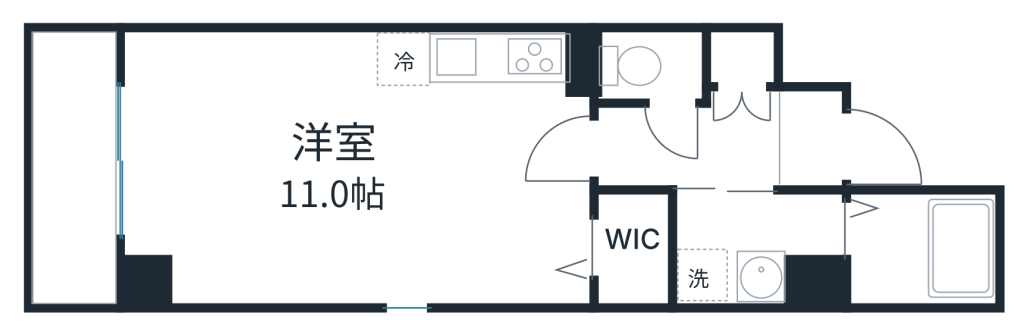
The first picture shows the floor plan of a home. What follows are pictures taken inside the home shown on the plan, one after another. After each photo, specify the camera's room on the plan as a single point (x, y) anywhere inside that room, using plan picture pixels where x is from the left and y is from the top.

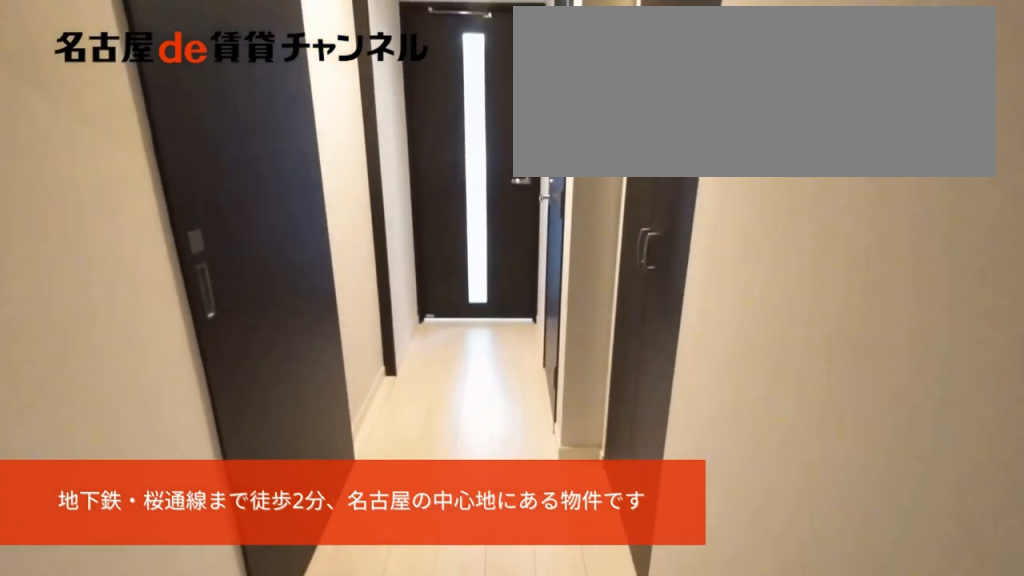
(811, 140)
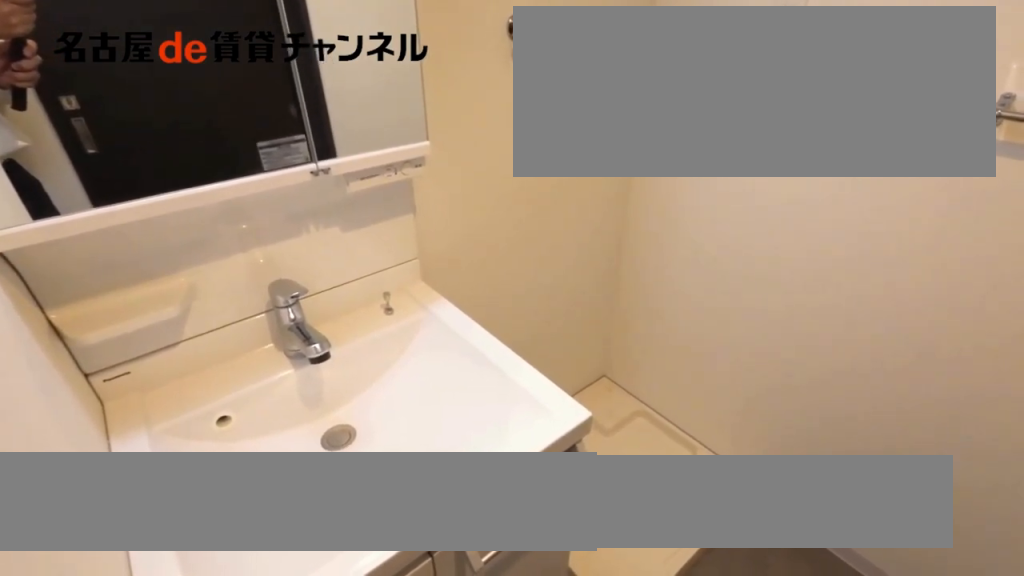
(758, 244)
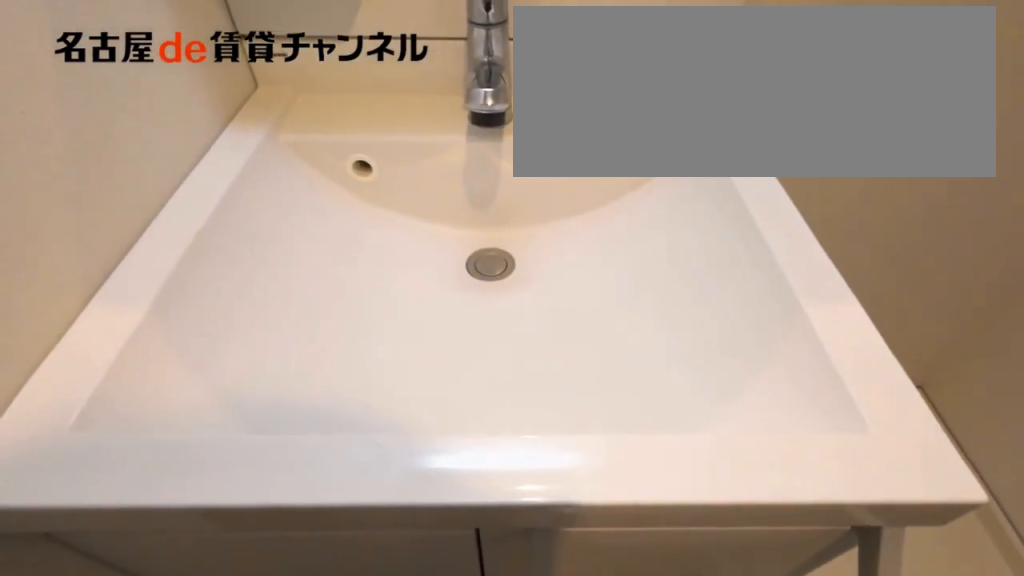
(758, 244)
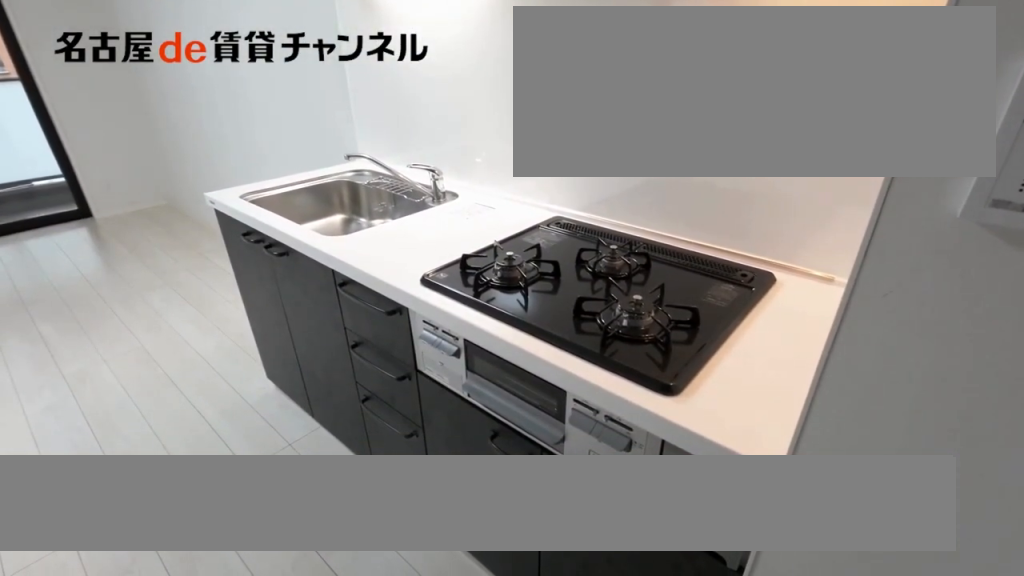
(487, 71)
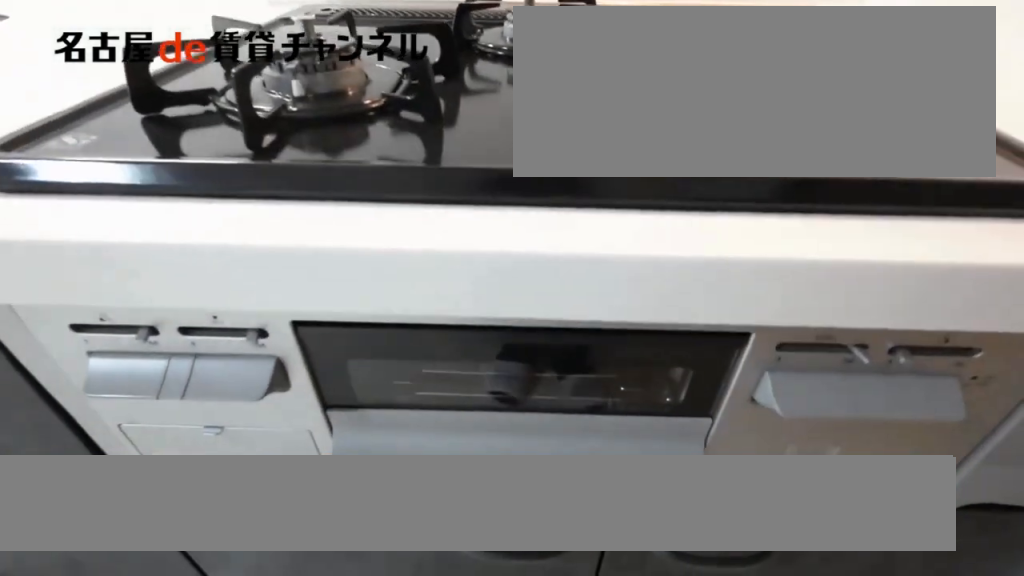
(487, 71)
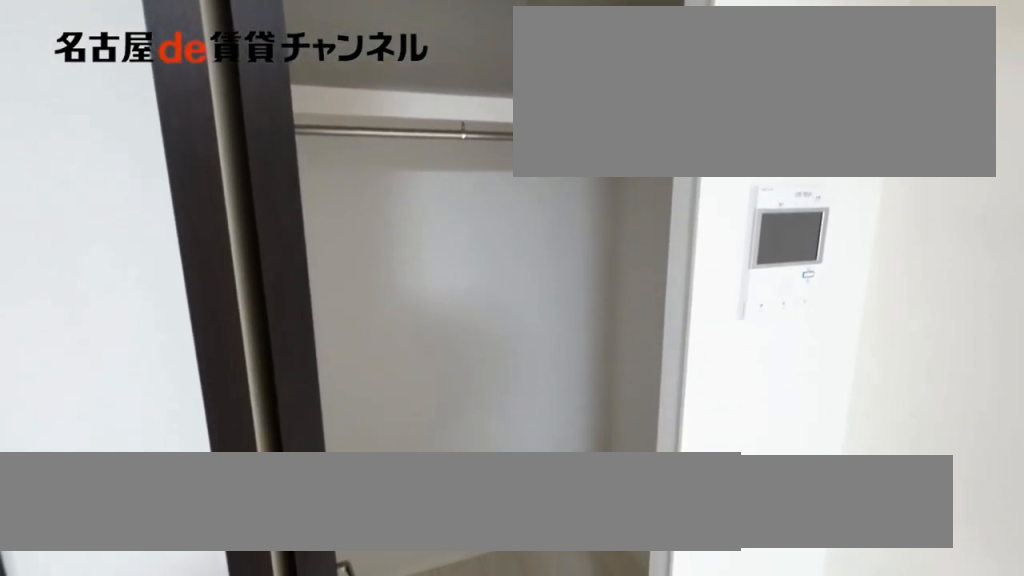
(634, 247)
